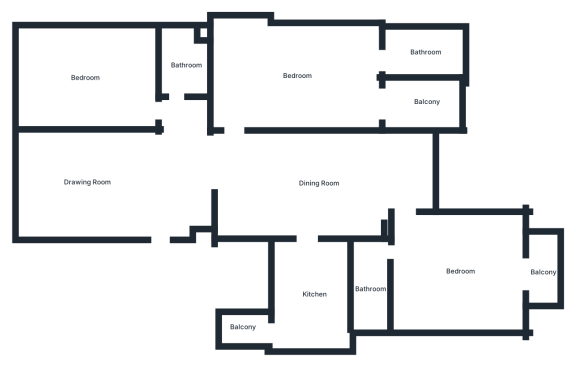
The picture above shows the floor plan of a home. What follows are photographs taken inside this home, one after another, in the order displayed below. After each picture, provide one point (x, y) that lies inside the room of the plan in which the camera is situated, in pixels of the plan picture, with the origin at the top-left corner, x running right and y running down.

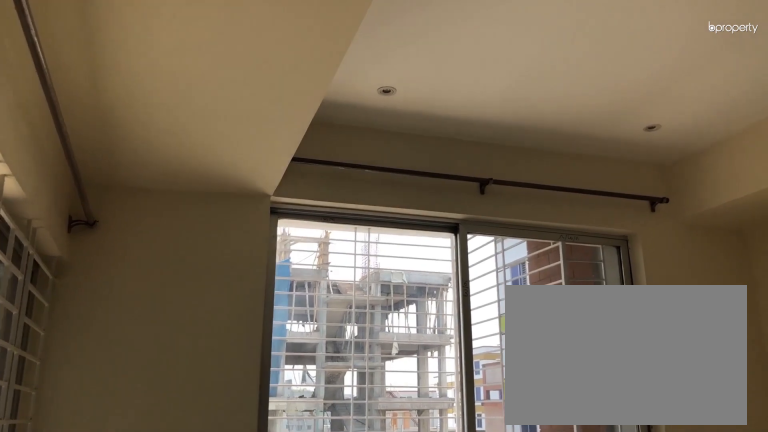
(460, 272)
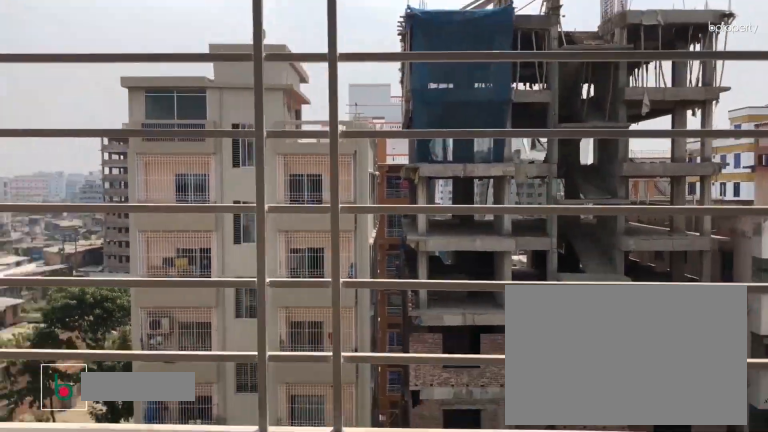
(544, 272)
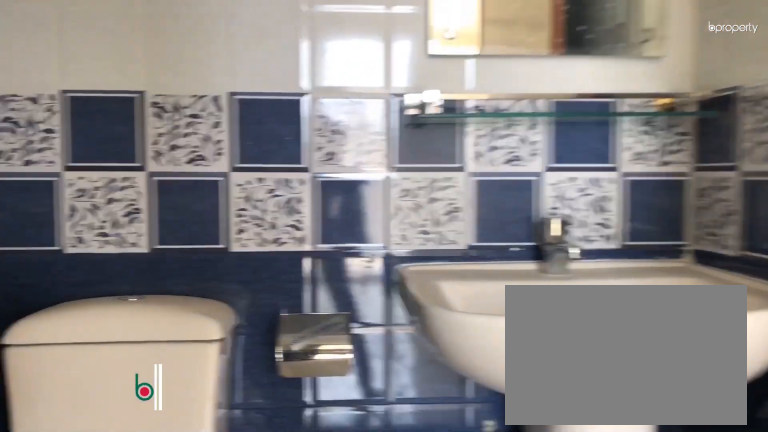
(370, 289)
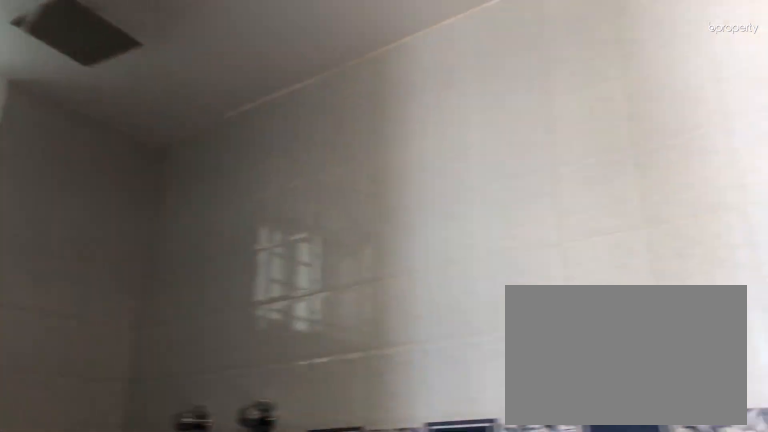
(370, 289)
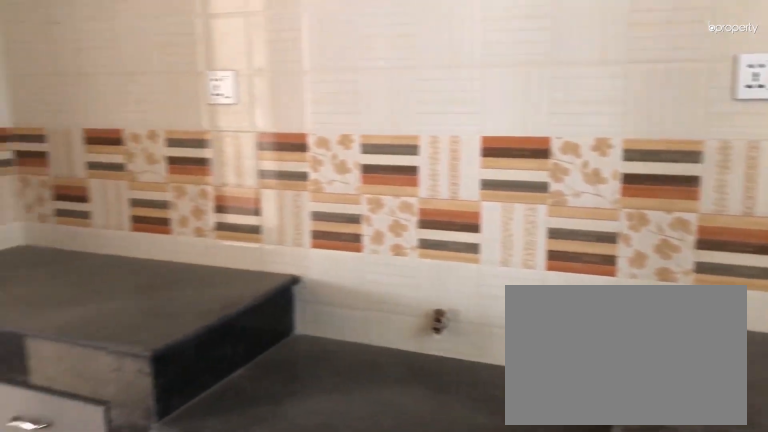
(314, 294)
